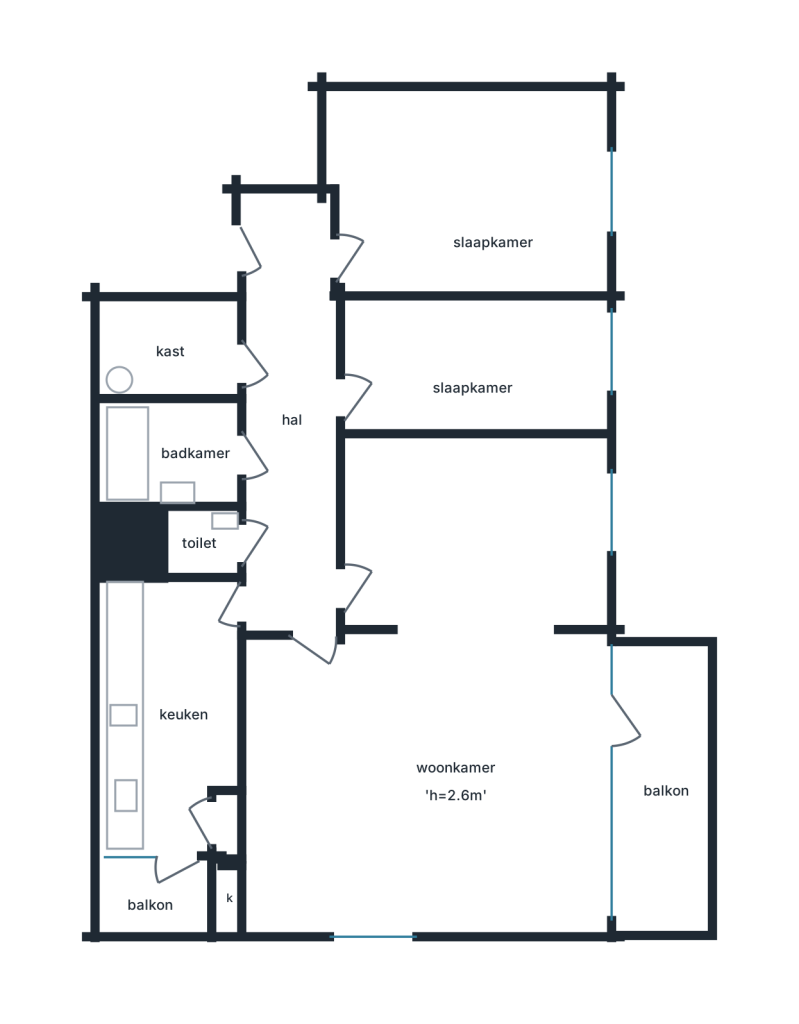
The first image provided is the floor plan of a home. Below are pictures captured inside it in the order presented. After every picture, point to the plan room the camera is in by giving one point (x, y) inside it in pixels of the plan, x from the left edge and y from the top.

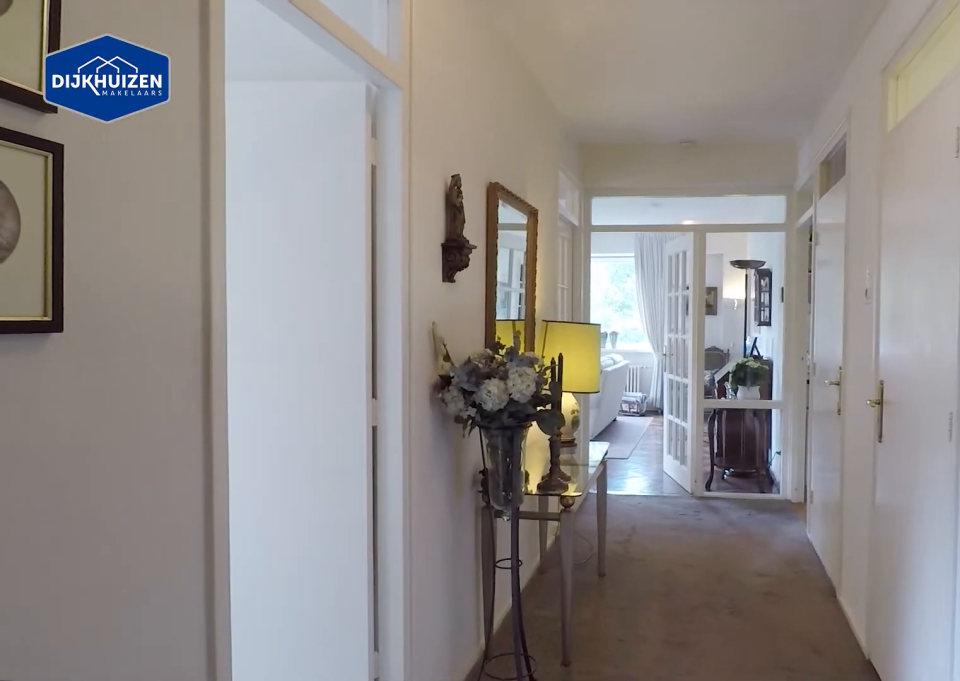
(291, 420)
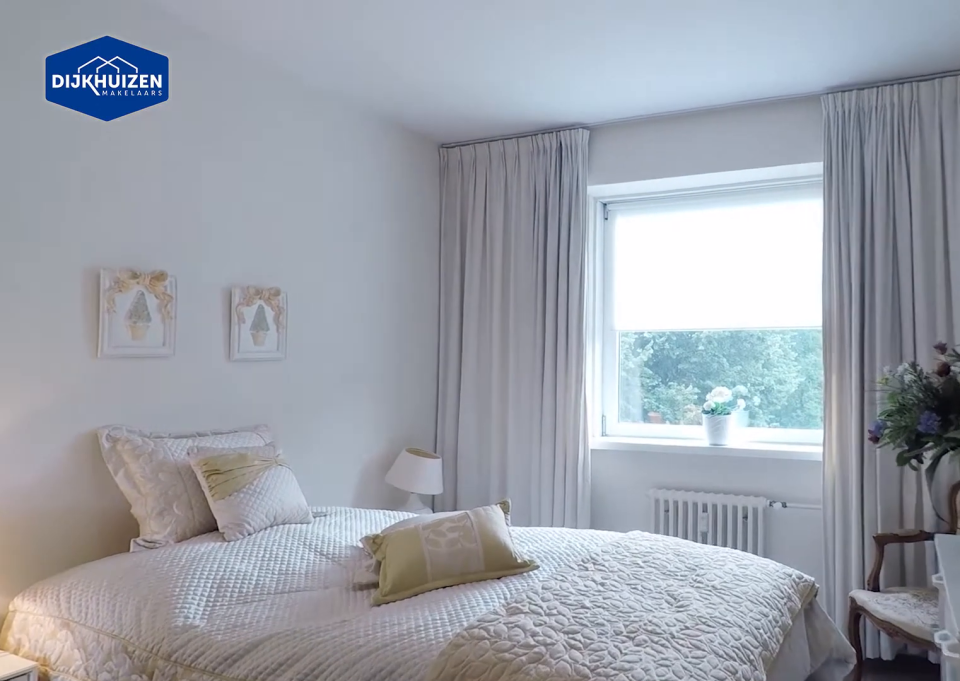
(468, 189)
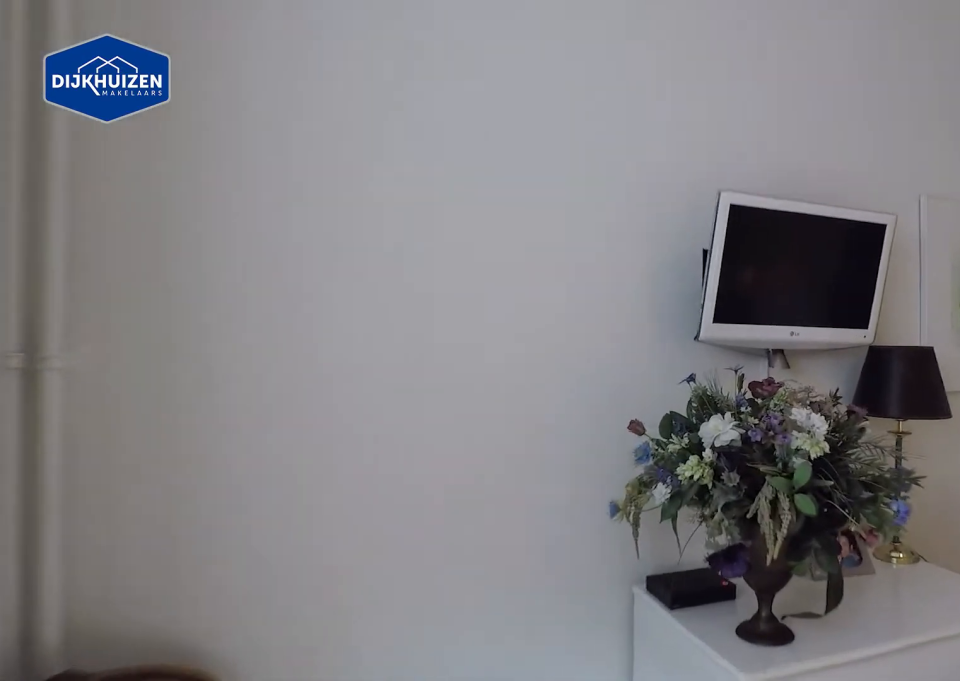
(468, 189)
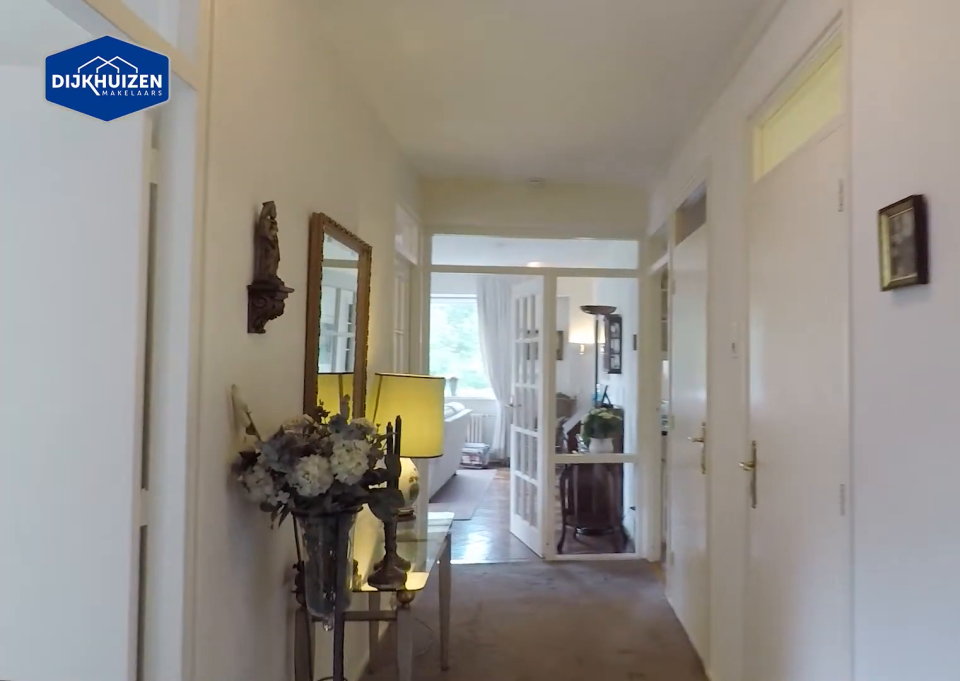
(291, 420)
